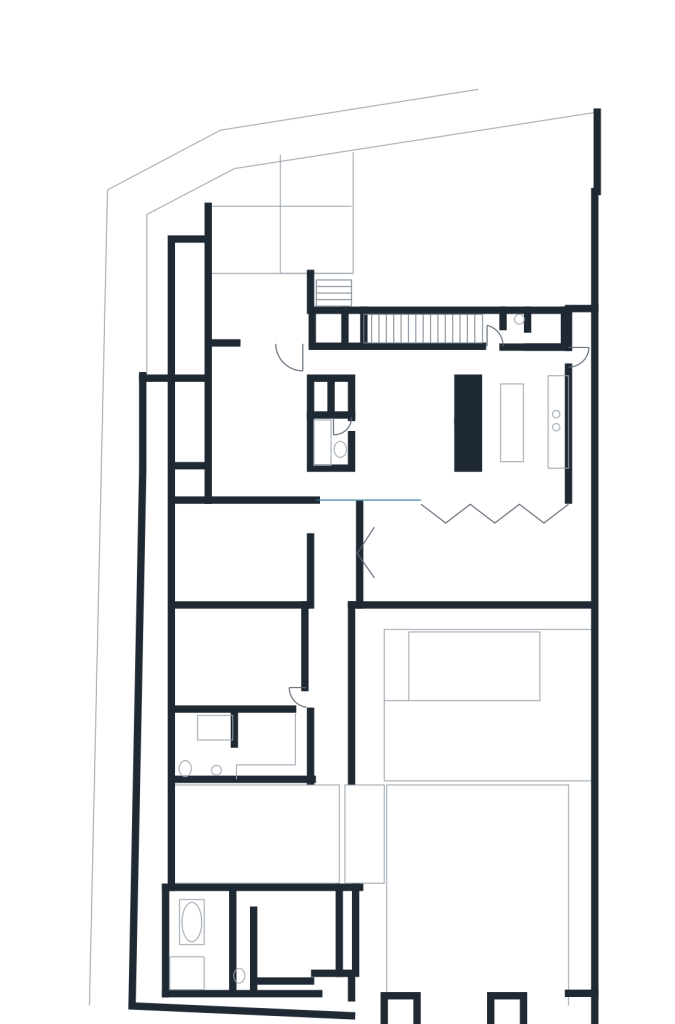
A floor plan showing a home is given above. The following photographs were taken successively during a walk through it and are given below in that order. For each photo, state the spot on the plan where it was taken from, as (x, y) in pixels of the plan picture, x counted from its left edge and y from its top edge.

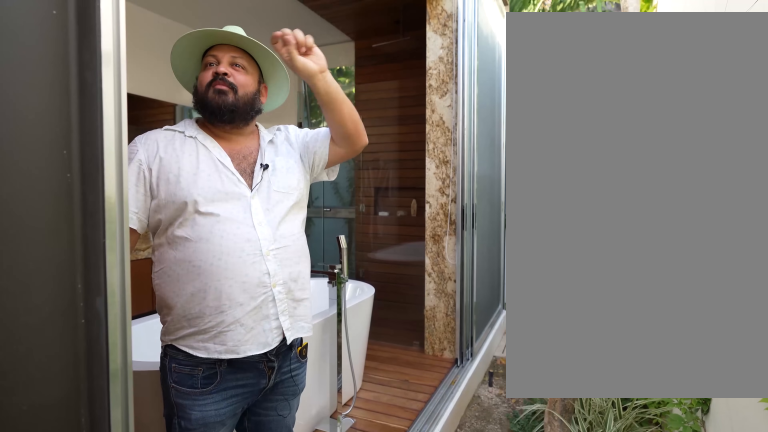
(153, 883)
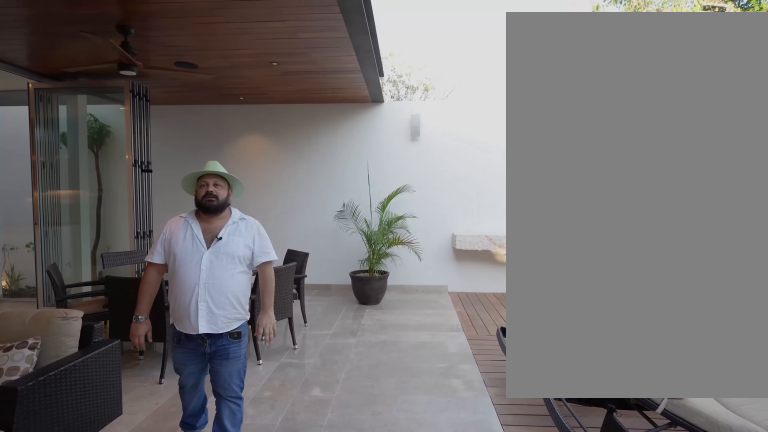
(473, 599)
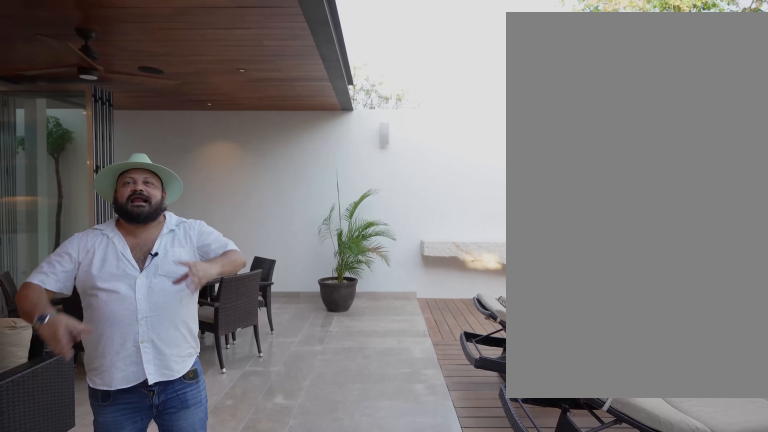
(473, 599)
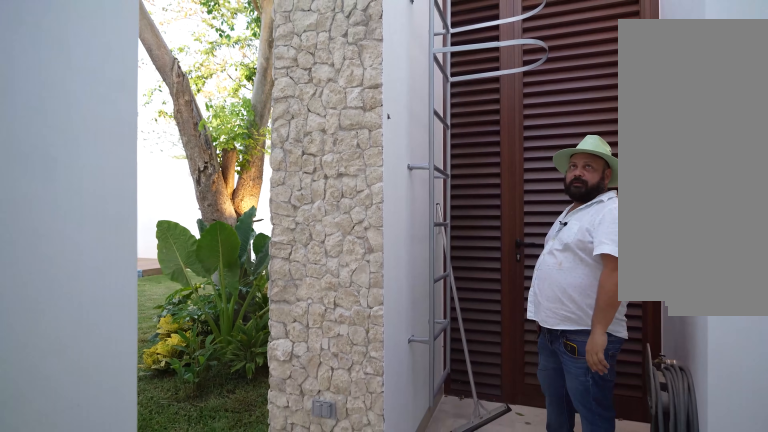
(366, 1008)
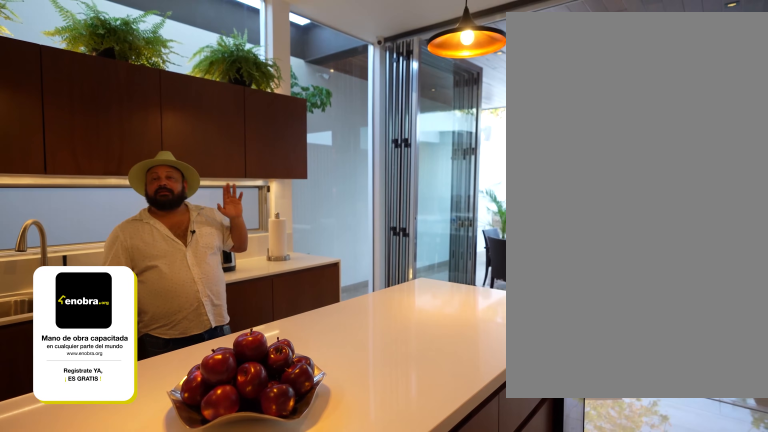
(488, 416)
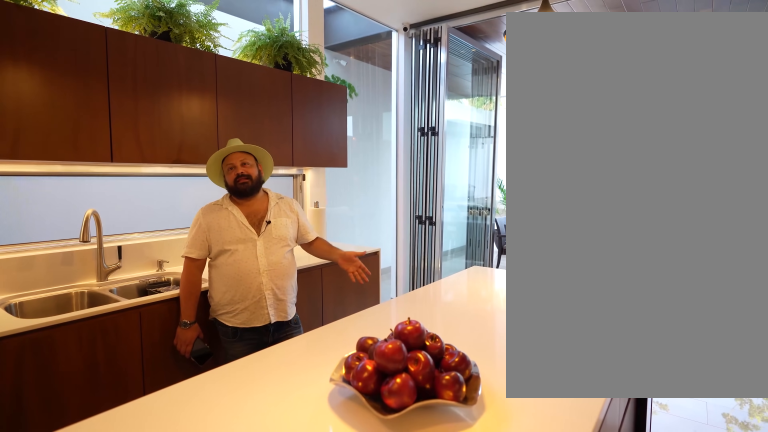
(491, 405)
